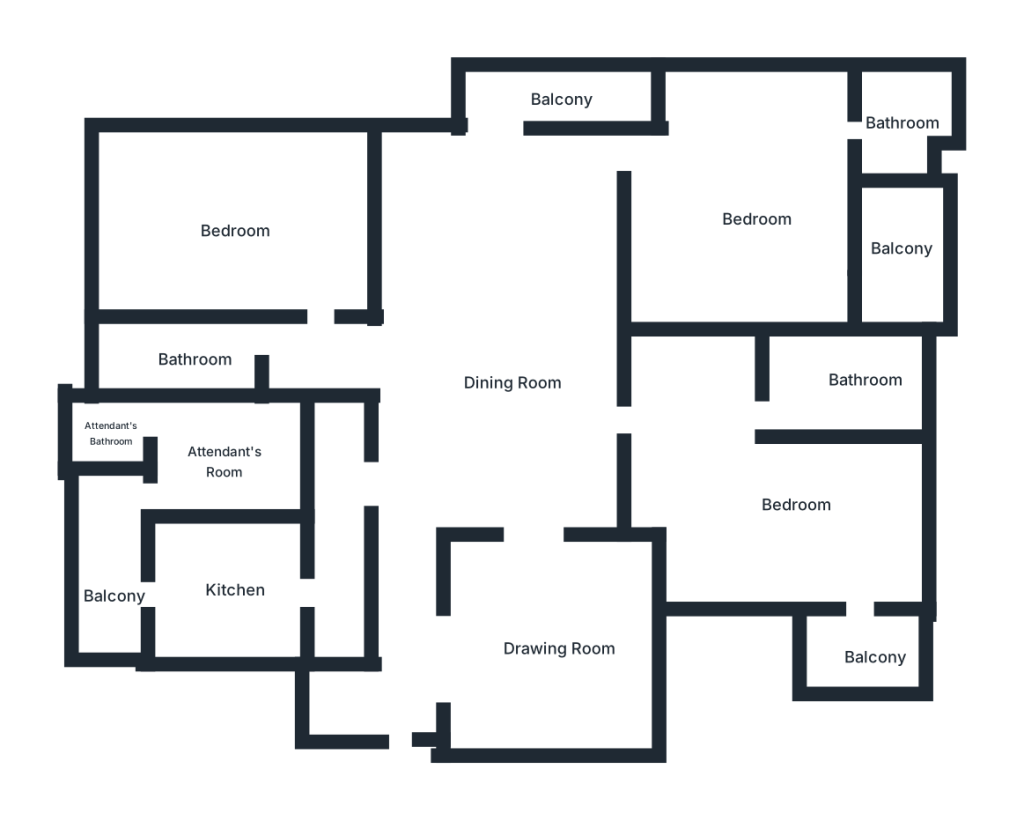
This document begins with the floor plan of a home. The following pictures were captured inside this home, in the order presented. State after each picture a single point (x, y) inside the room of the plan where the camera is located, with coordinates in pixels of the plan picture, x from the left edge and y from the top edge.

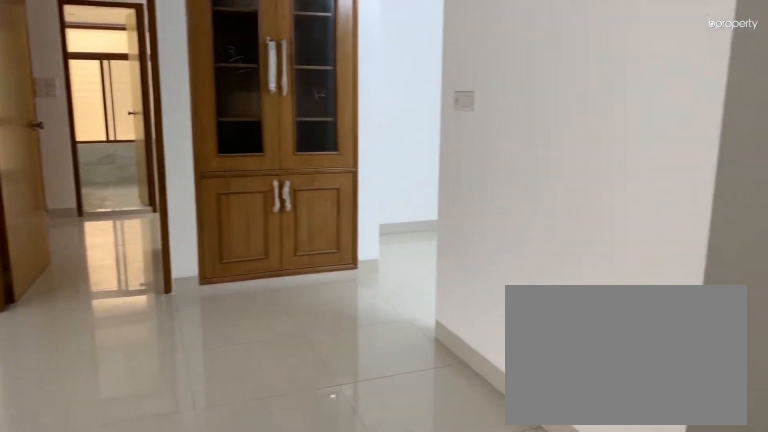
(519, 384)
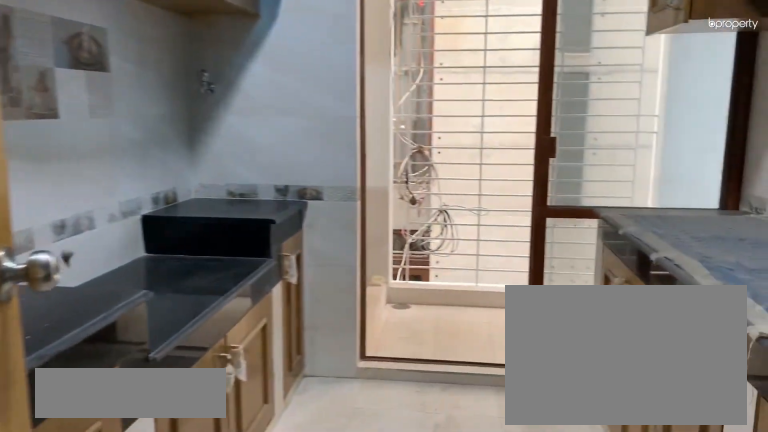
(236, 585)
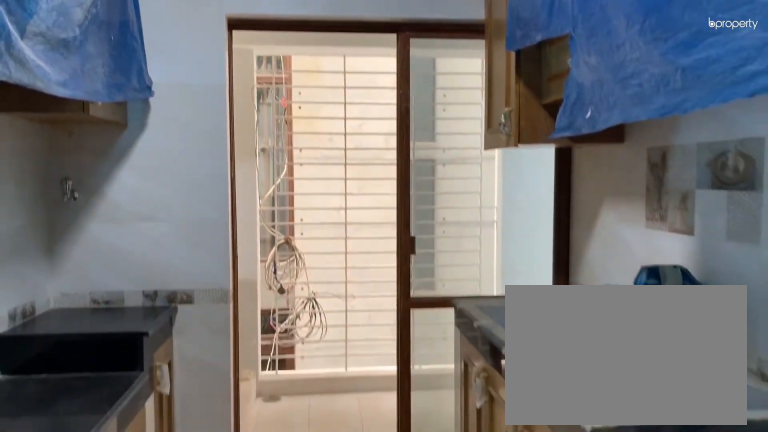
(236, 586)
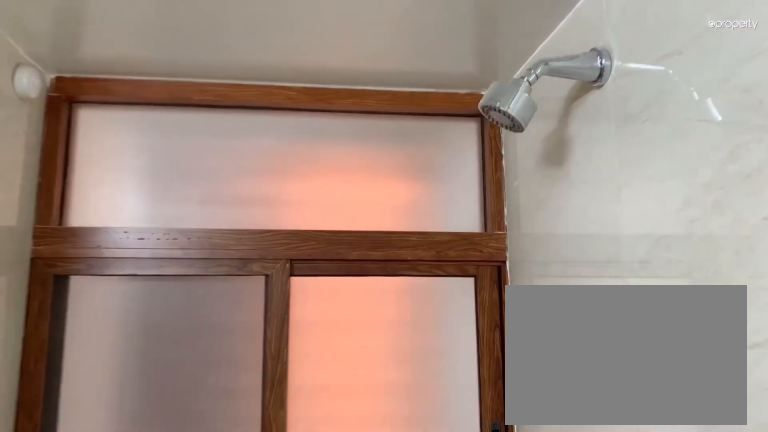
(189, 351)
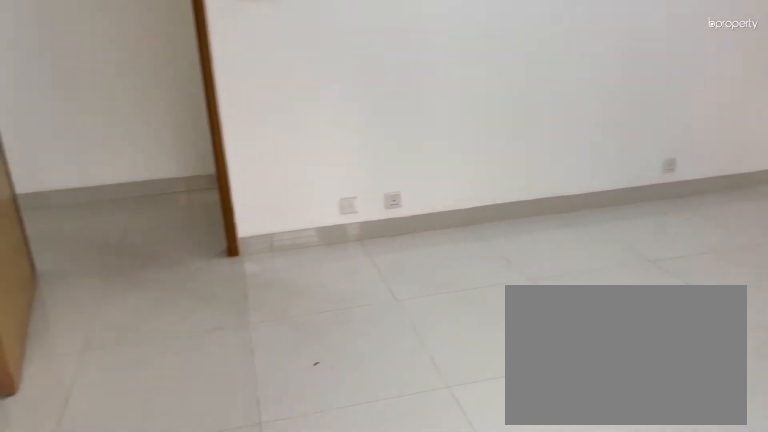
(234, 234)
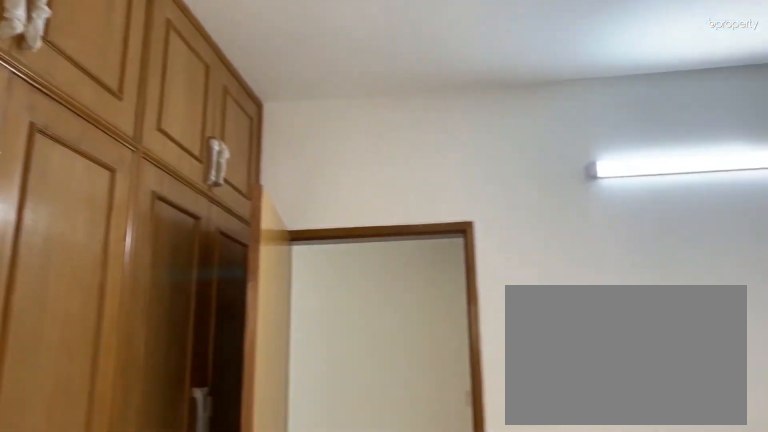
(234, 234)
